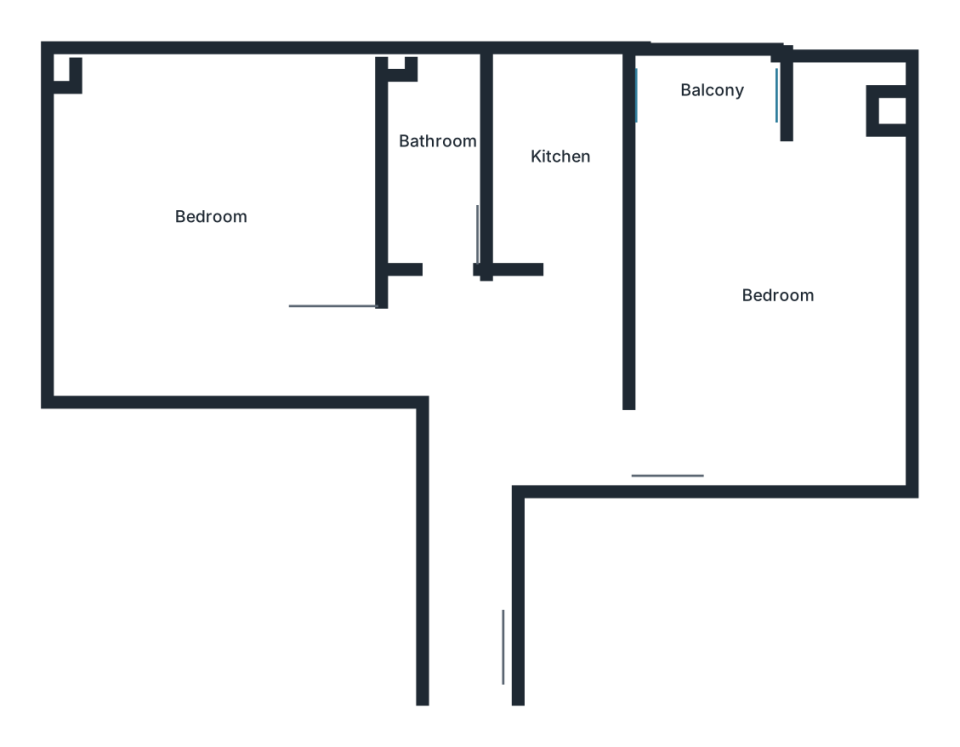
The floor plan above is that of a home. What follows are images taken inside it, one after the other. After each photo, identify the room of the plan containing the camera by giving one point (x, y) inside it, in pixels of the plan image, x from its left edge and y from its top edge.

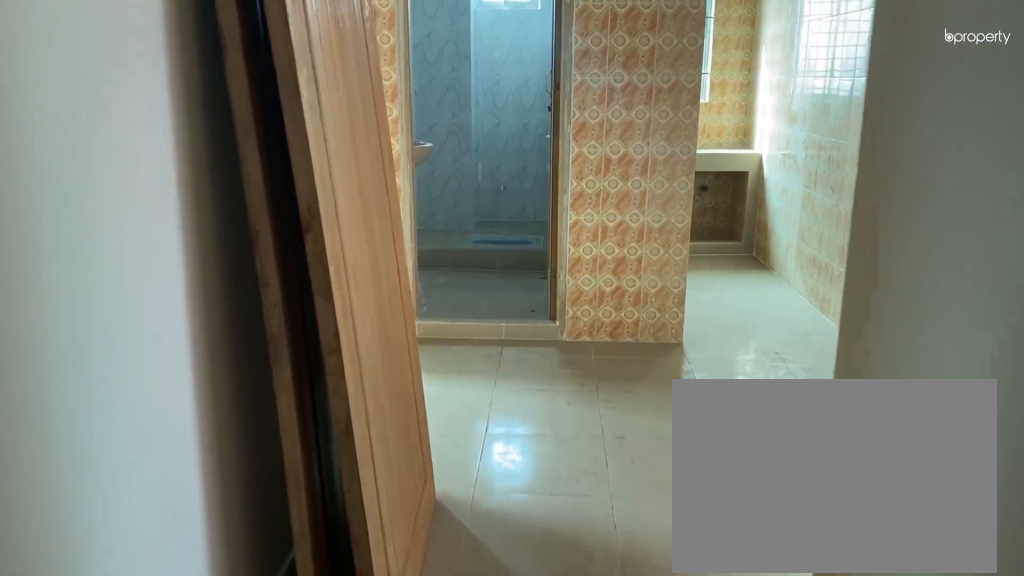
(474, 620)
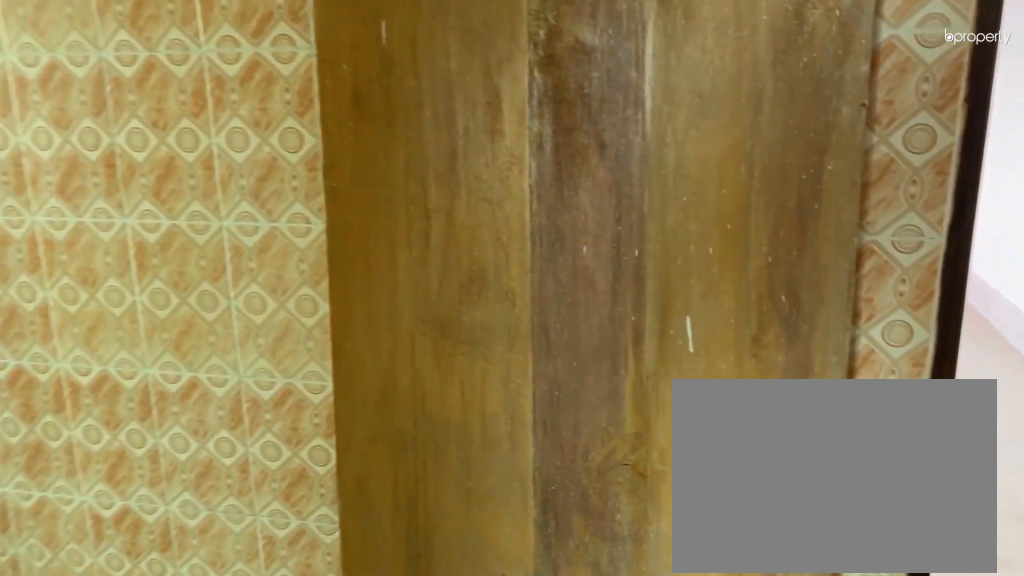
(505, 382)
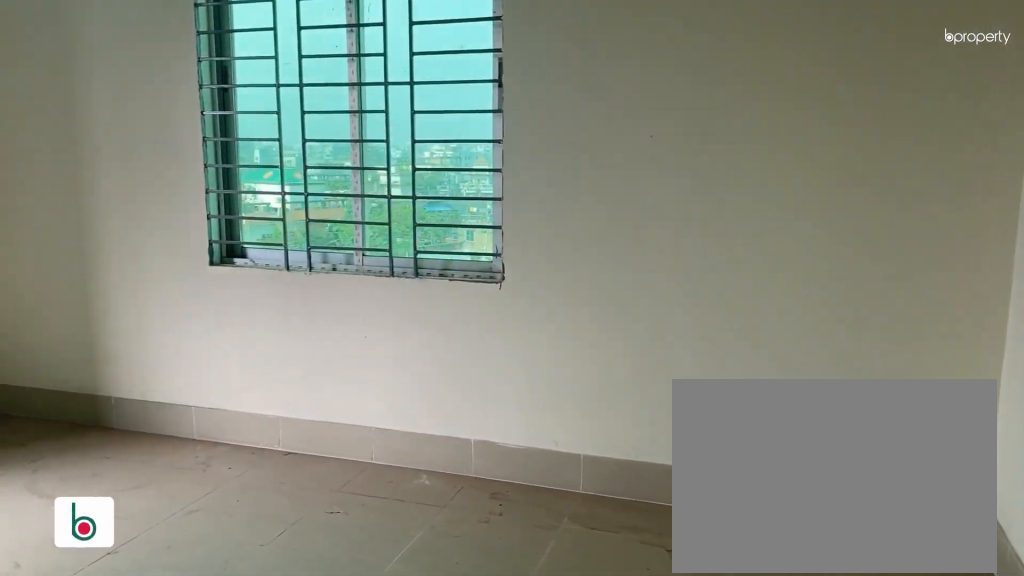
(773, 283)
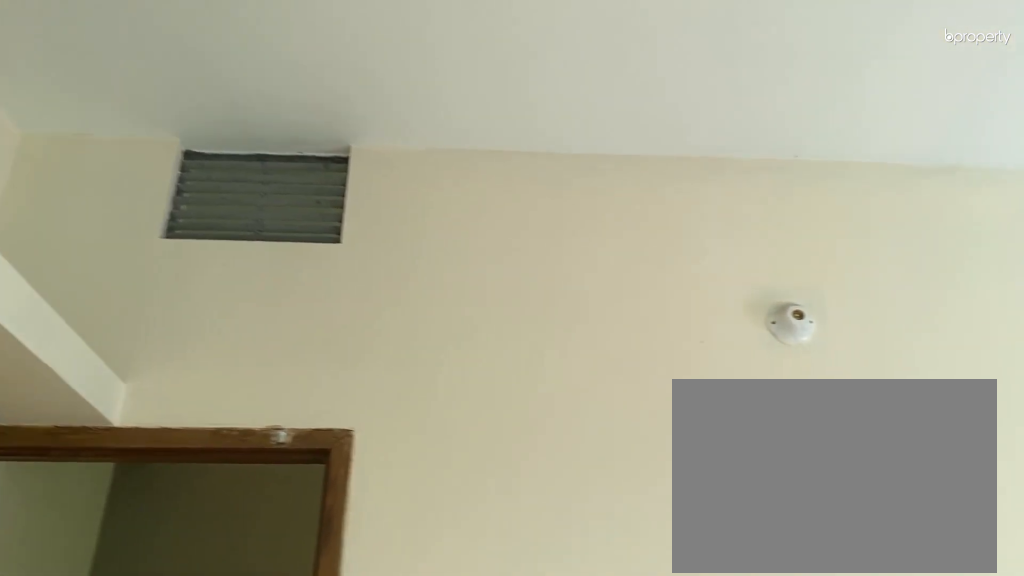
(773, 283)
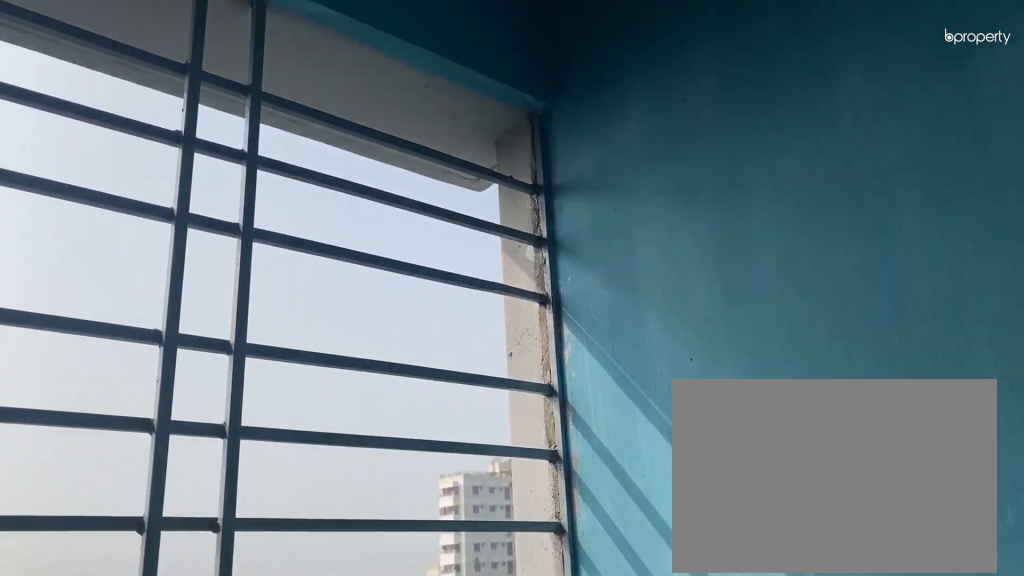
(702, 103)
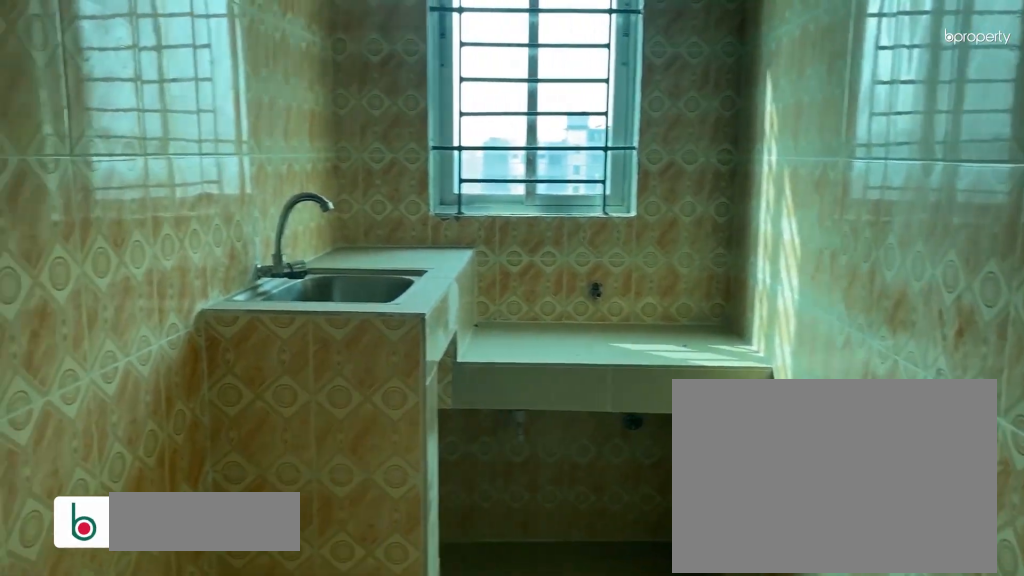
(541, 176)
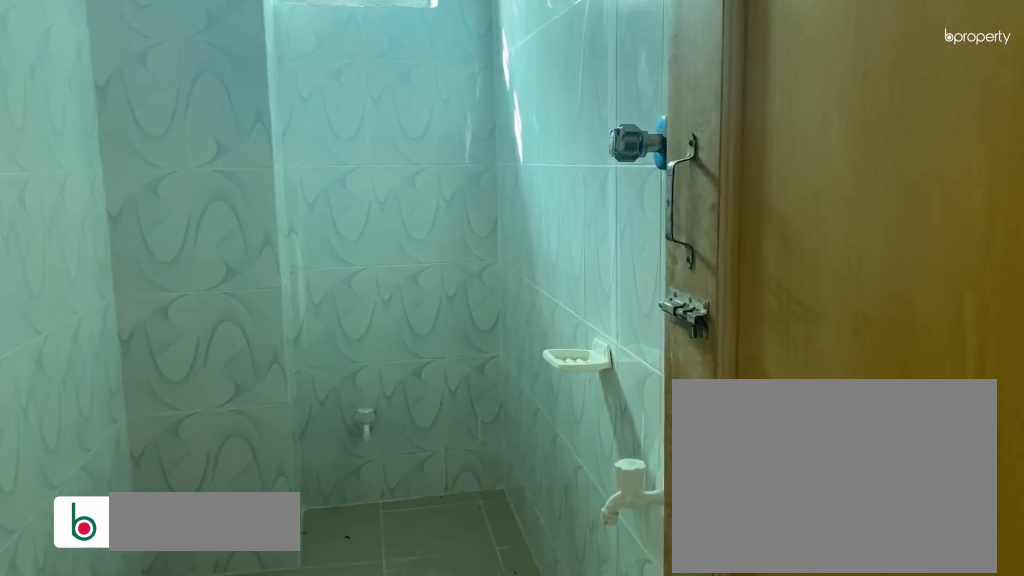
(429, 160)
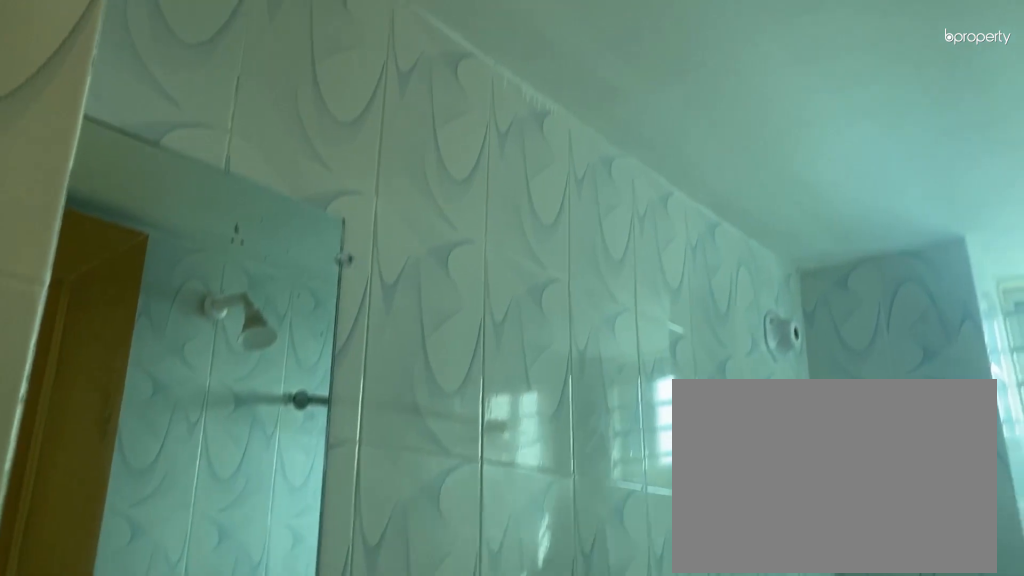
(429, 160)
